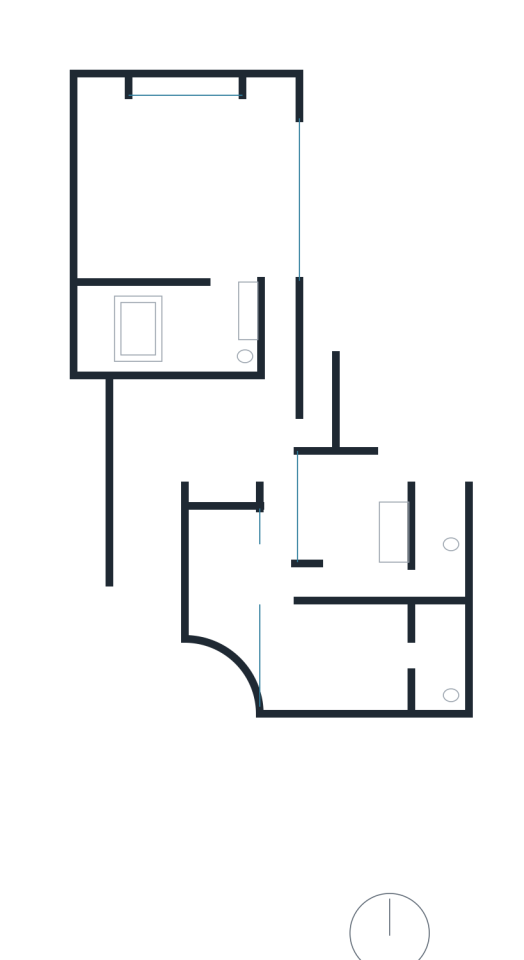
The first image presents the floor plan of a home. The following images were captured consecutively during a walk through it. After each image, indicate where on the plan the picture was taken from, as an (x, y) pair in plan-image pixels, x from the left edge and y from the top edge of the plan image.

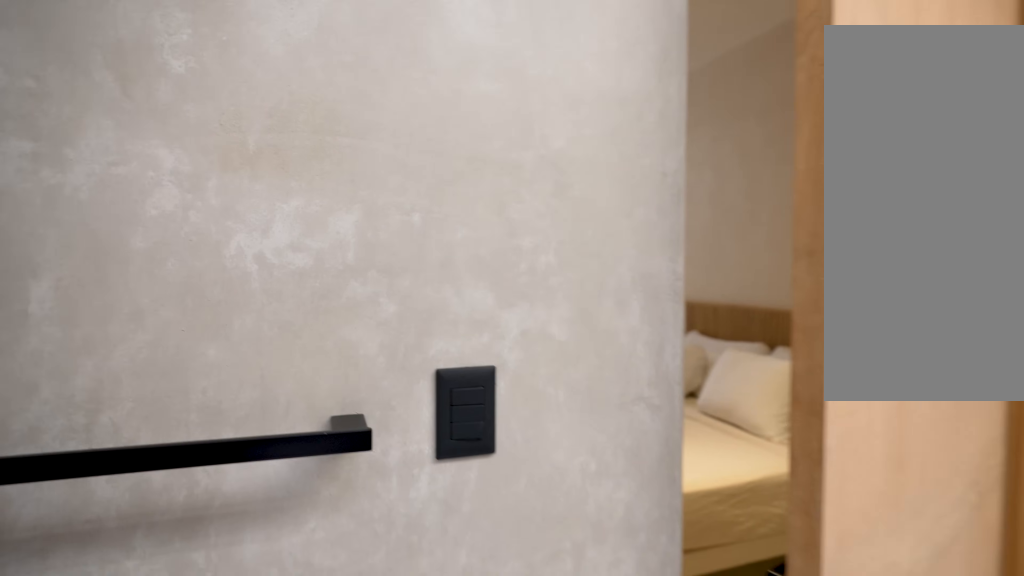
(438, 683)
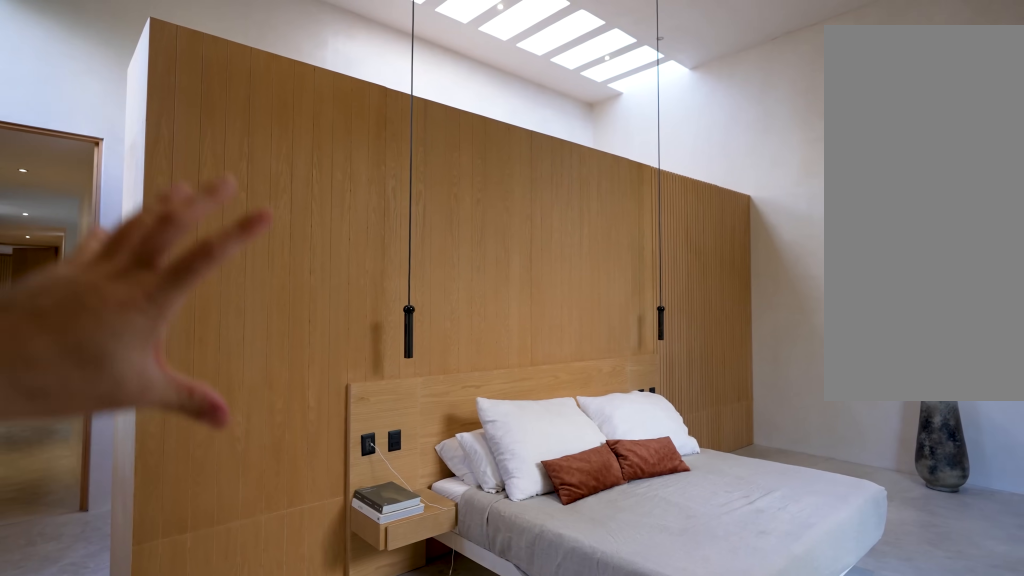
(273, 115)
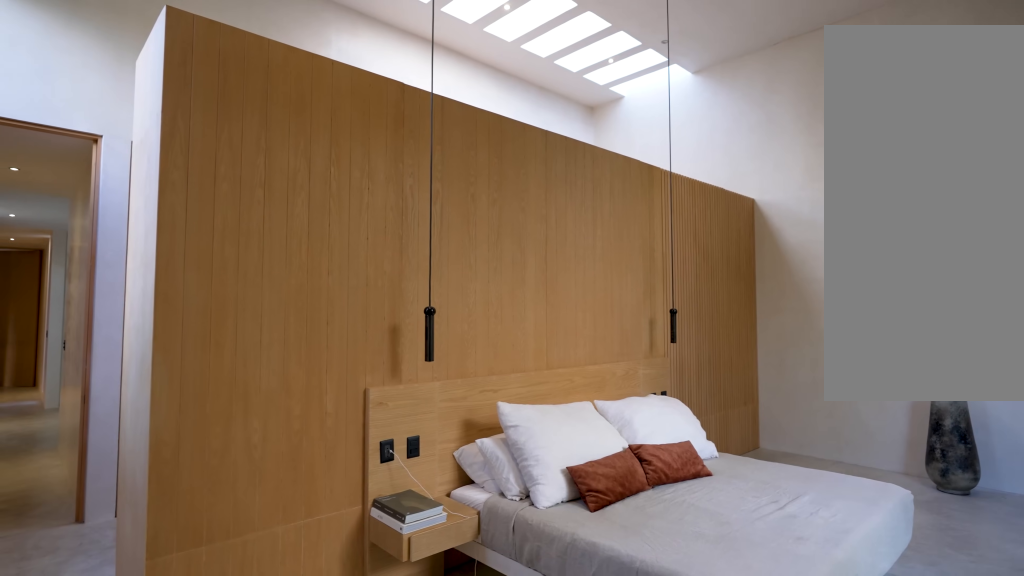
(273, 115)
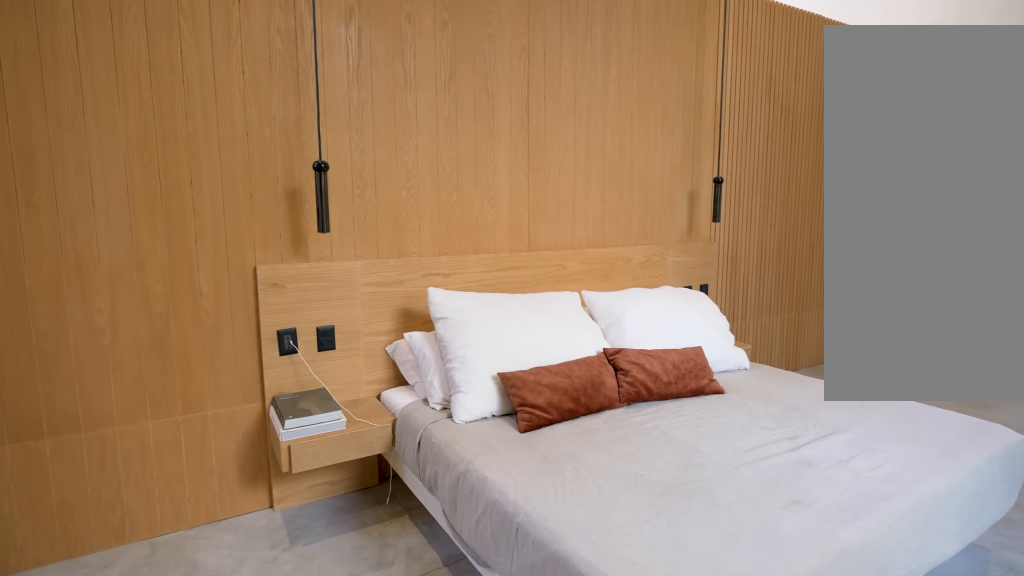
(276, 133)
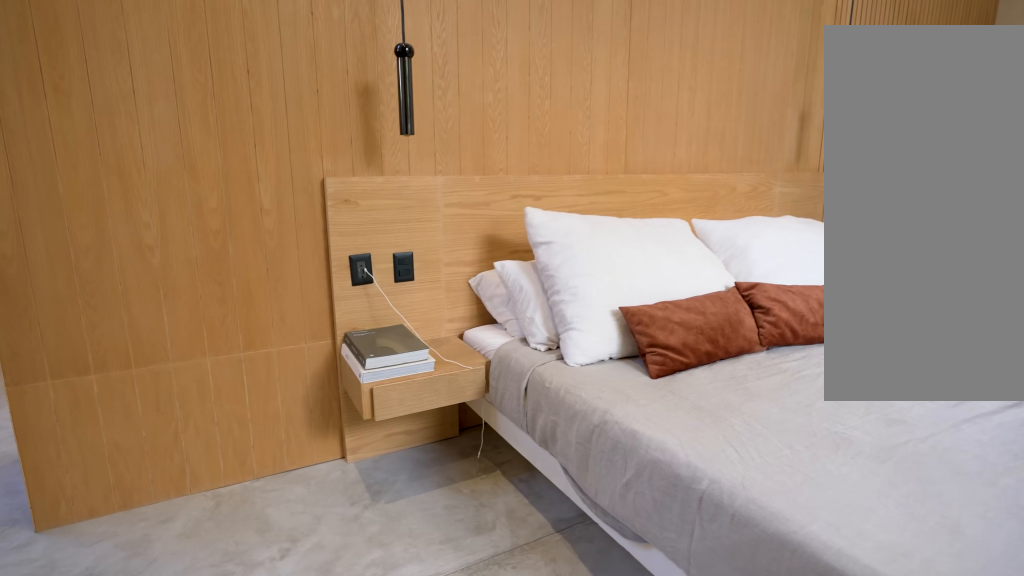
(244, 147)
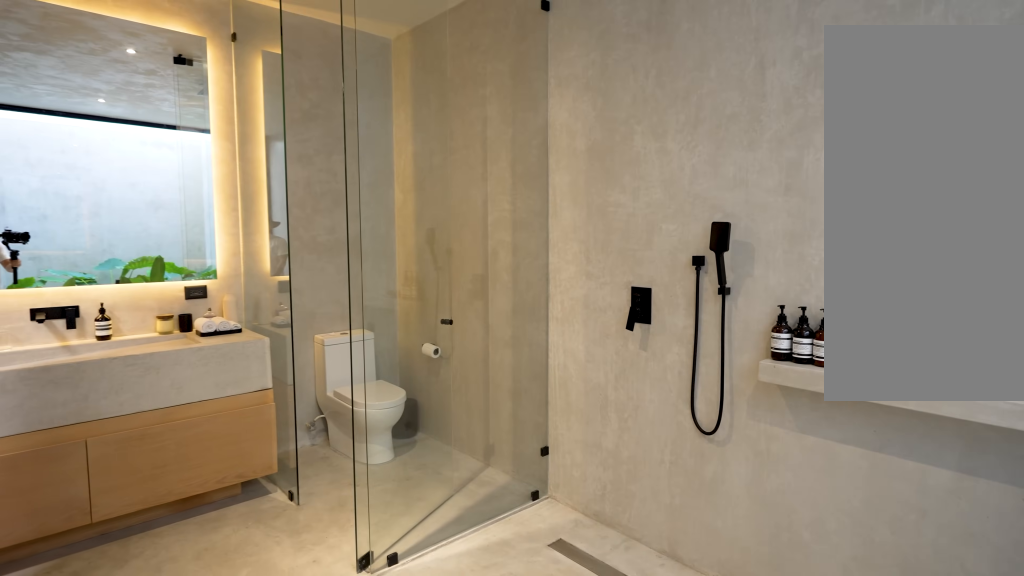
(183, 317)
